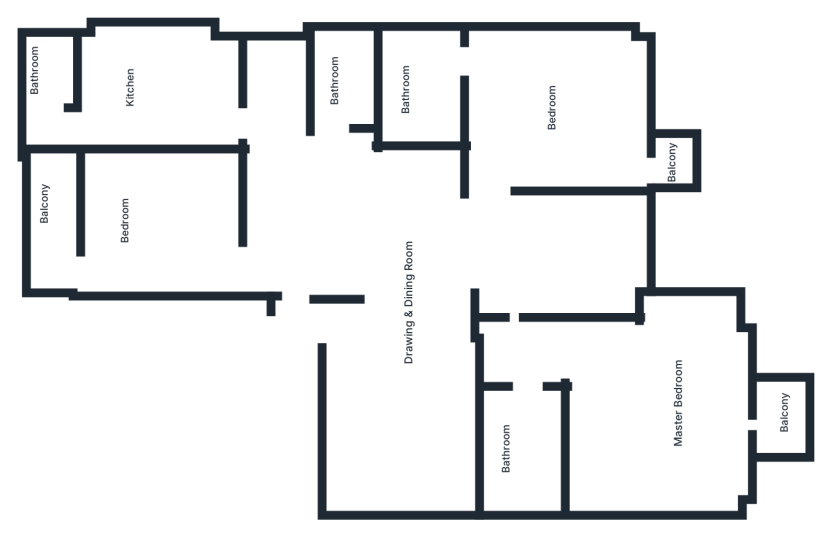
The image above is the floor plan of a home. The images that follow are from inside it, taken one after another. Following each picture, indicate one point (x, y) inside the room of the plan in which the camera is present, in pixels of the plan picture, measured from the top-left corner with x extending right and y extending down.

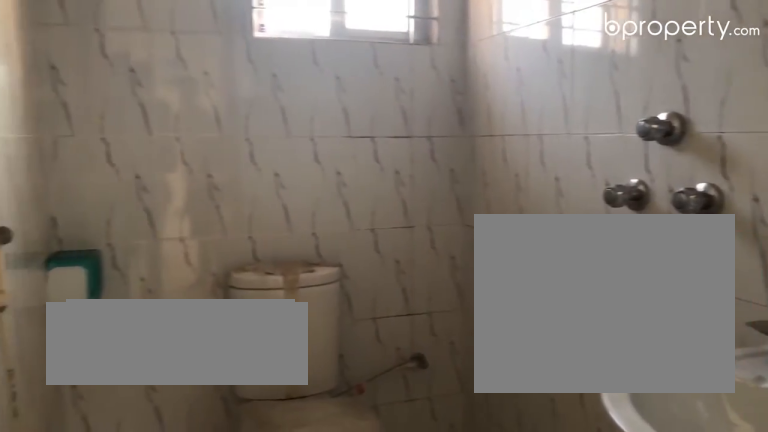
(341, 74)
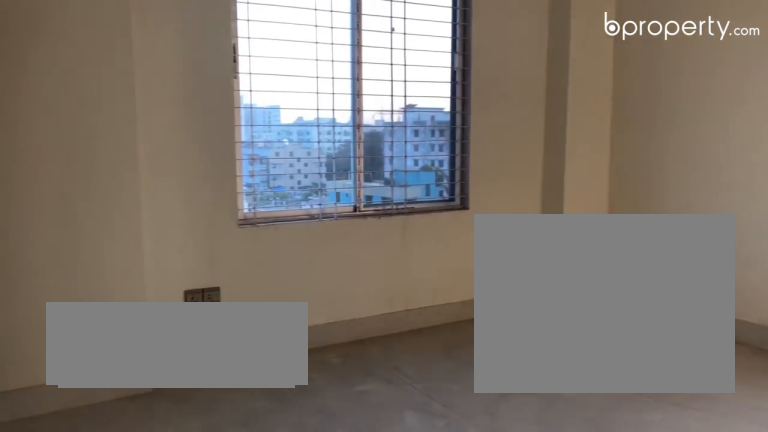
(561, 93)
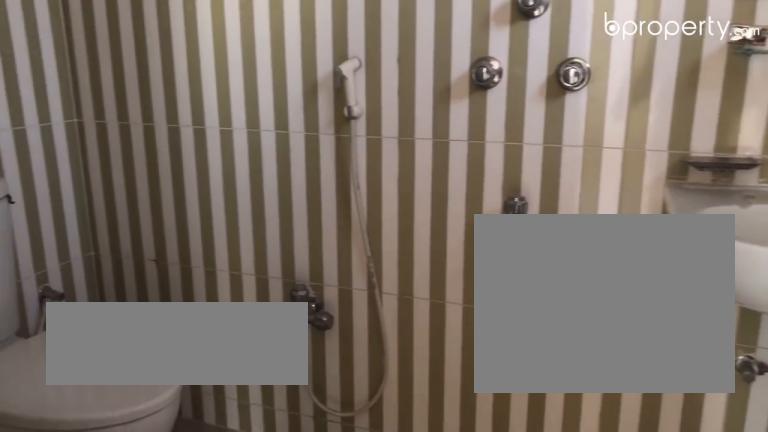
(411, 89)
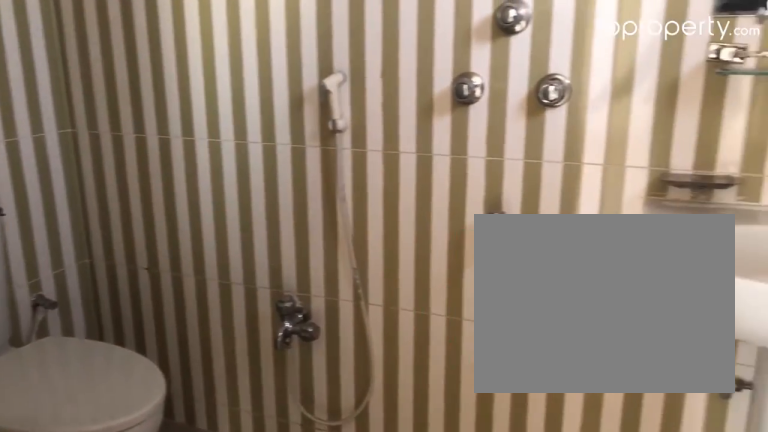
(411, 89)
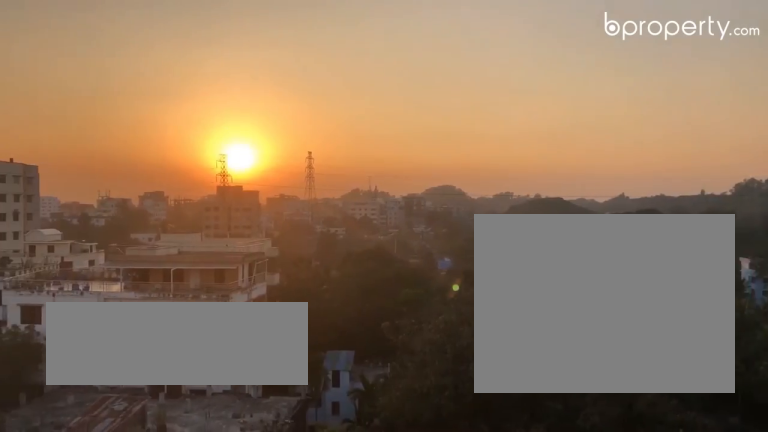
(666, 158)
